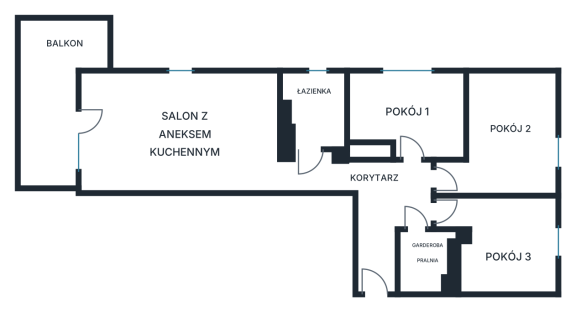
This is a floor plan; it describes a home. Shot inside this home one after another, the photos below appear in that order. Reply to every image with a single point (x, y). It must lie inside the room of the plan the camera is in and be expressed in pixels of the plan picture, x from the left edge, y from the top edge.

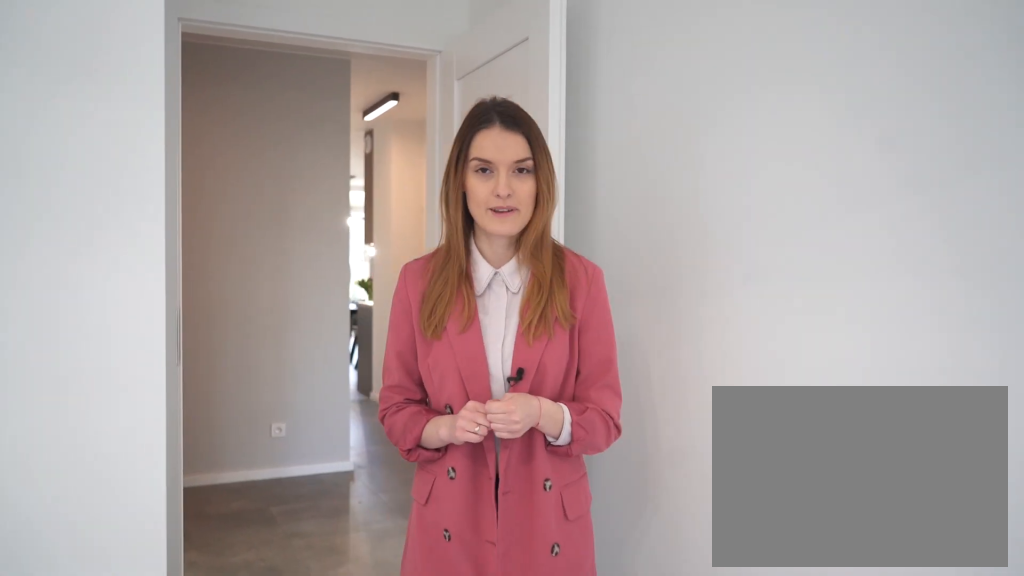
(505, 243)
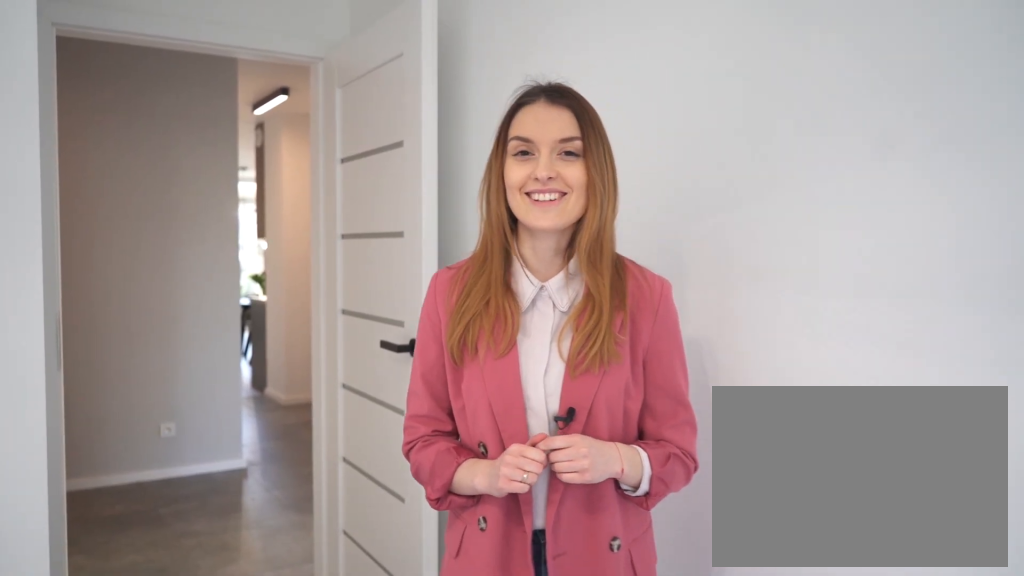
(519, 243)
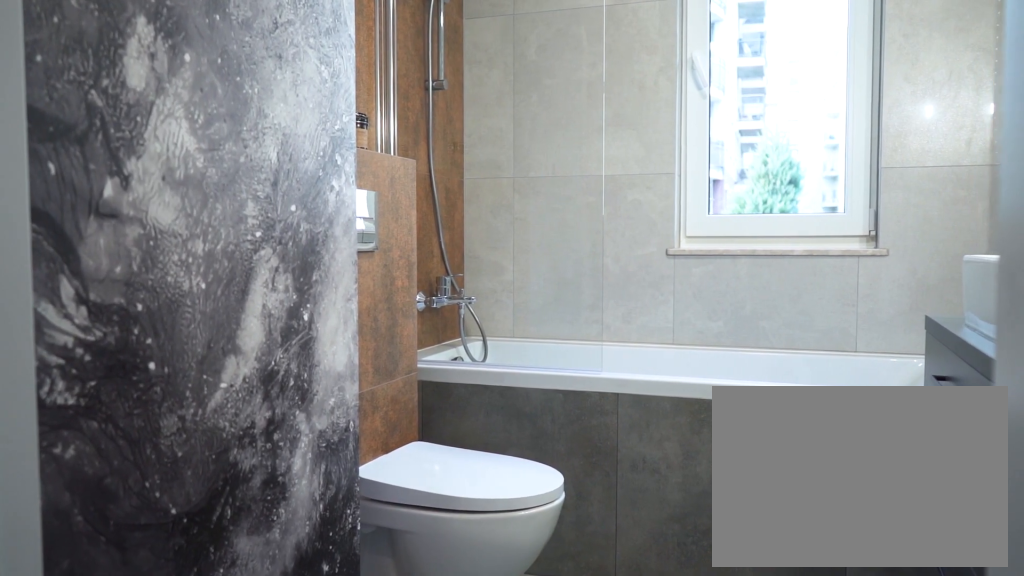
(315, 110)
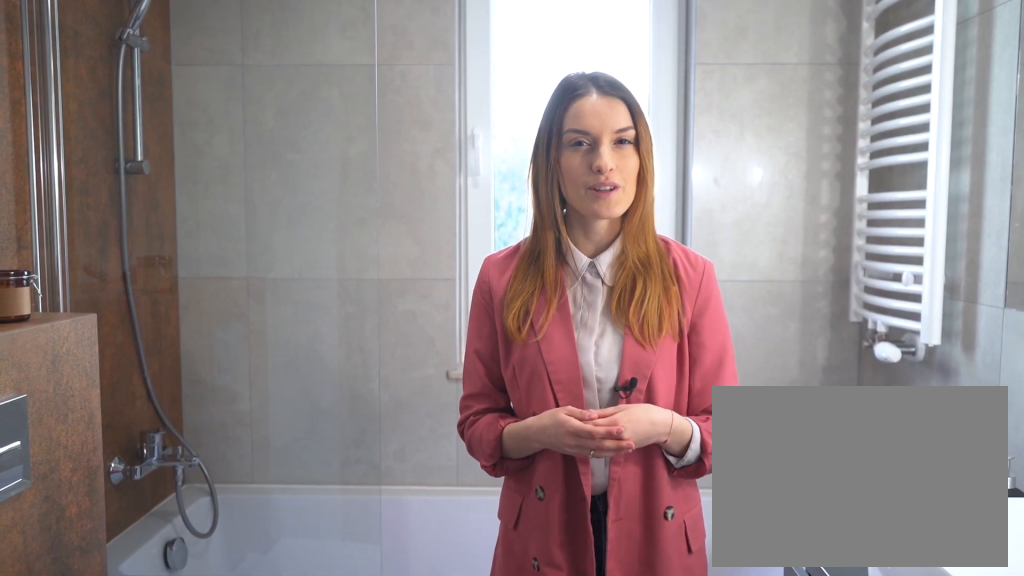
(315, 110)
